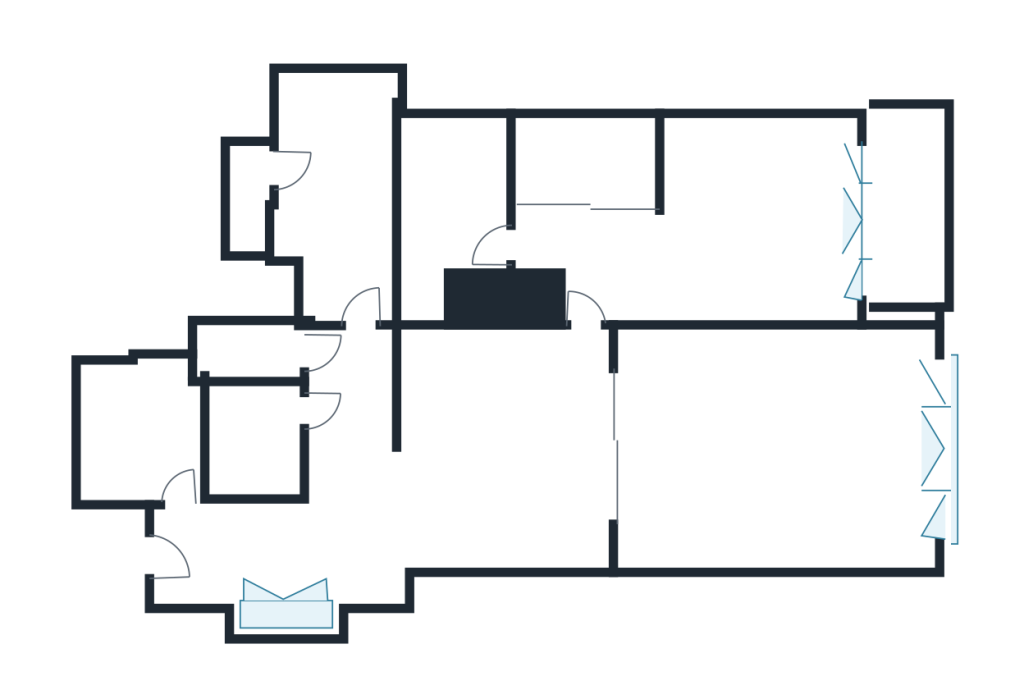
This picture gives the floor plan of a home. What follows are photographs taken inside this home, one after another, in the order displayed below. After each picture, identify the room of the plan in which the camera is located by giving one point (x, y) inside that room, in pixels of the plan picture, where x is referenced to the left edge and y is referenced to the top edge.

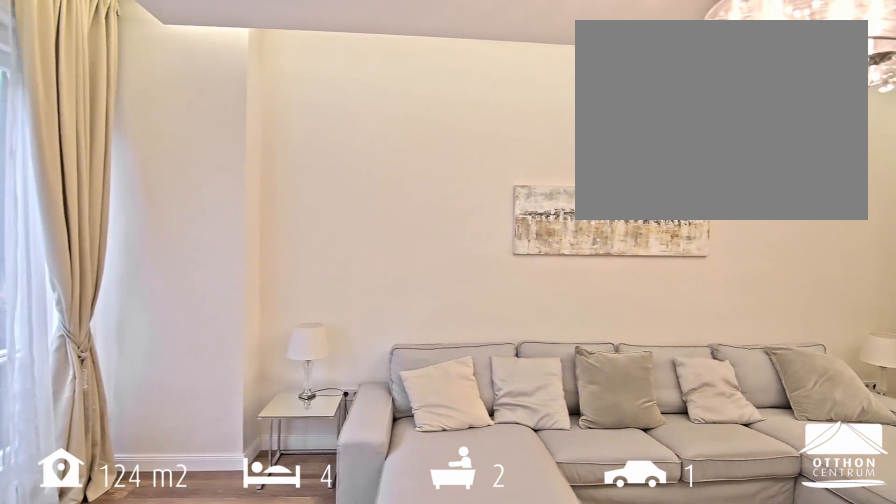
(779, 459)
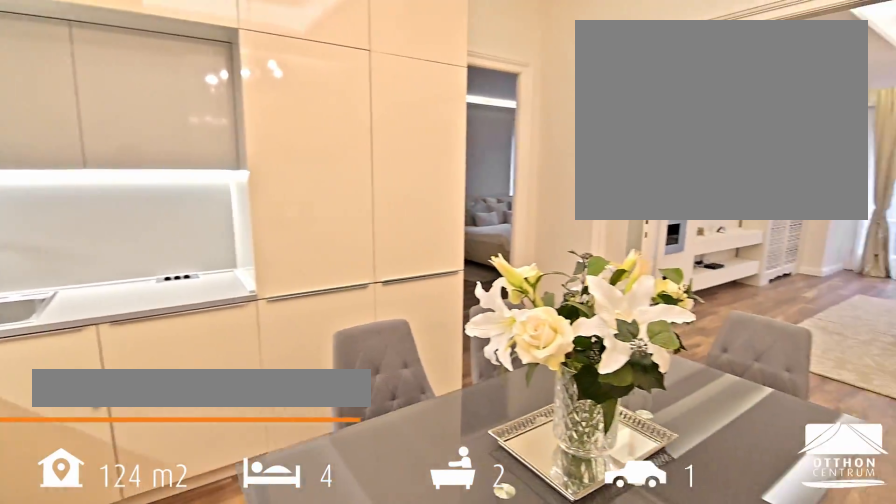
(534, 461)
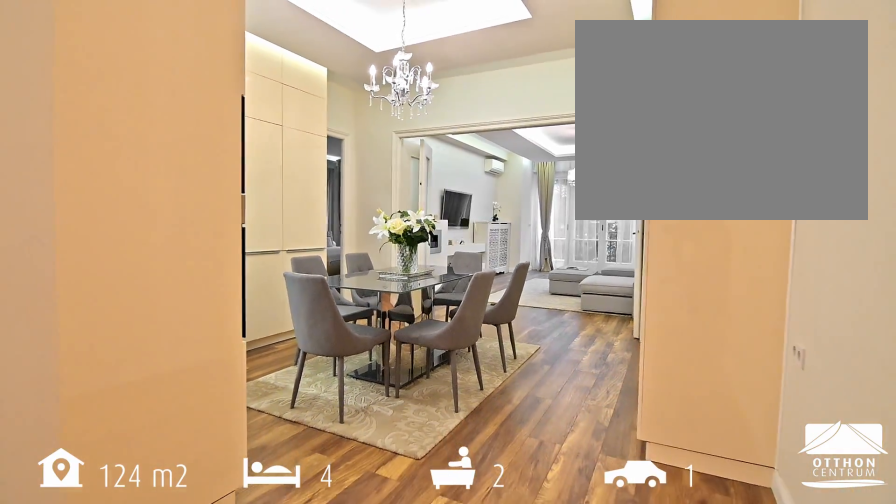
(534, 461)
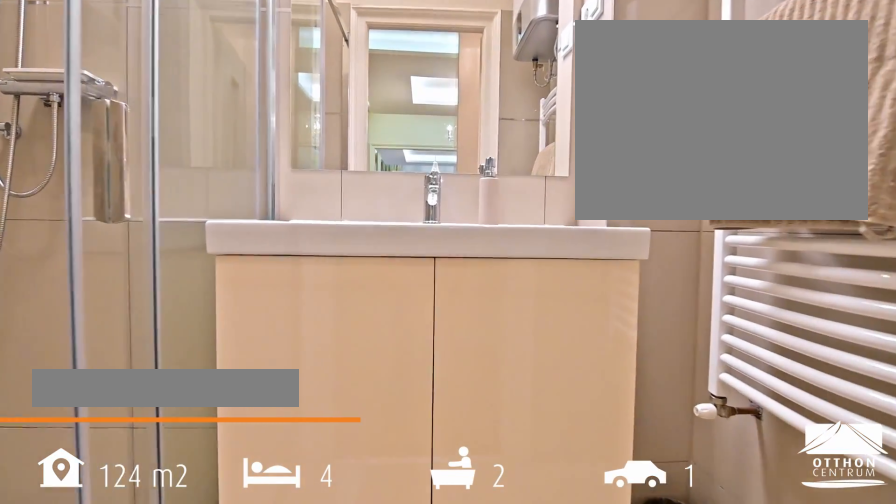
(259, 451)
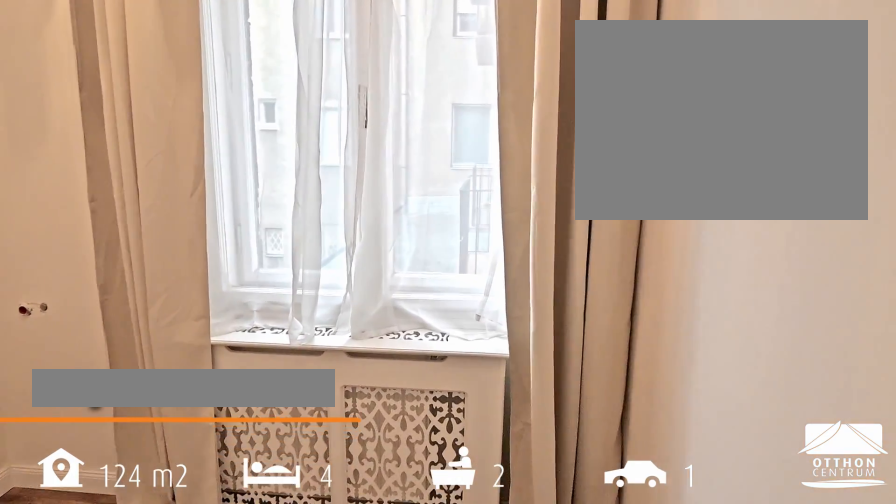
(147, 451)
